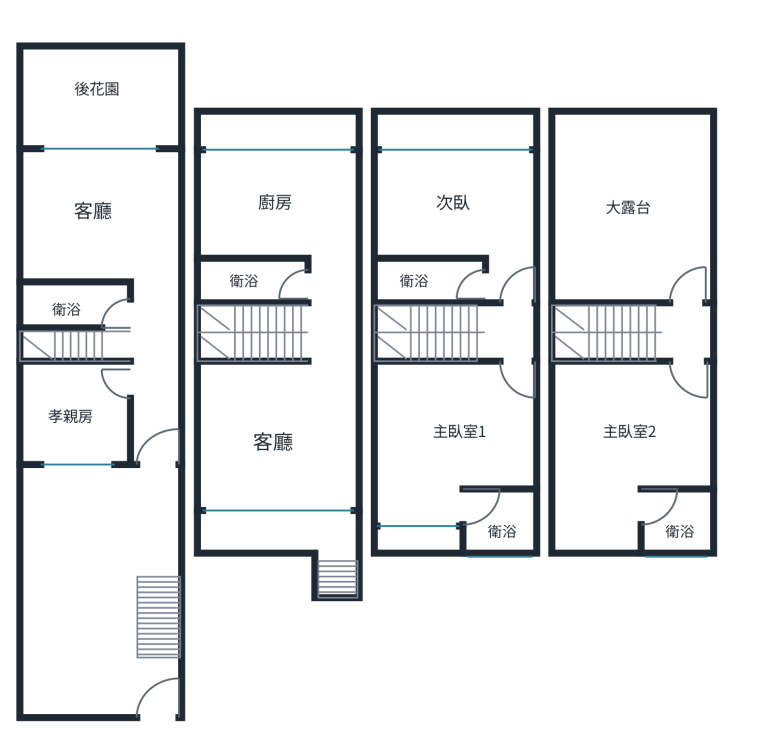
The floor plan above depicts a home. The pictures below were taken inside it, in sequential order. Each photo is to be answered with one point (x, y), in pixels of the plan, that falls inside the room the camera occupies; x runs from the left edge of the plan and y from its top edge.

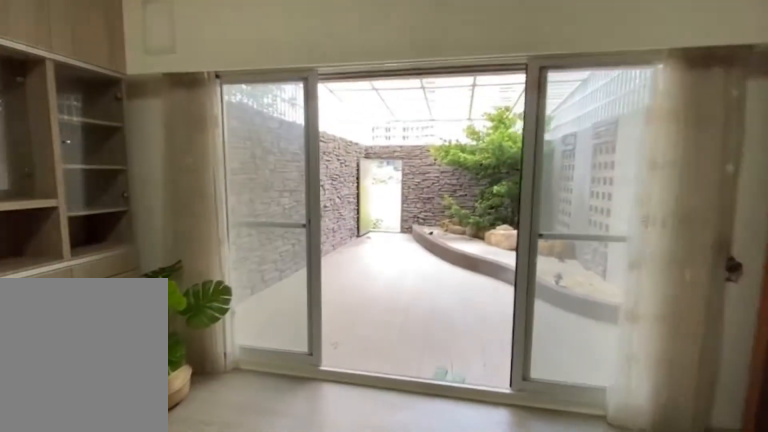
(94, 215)
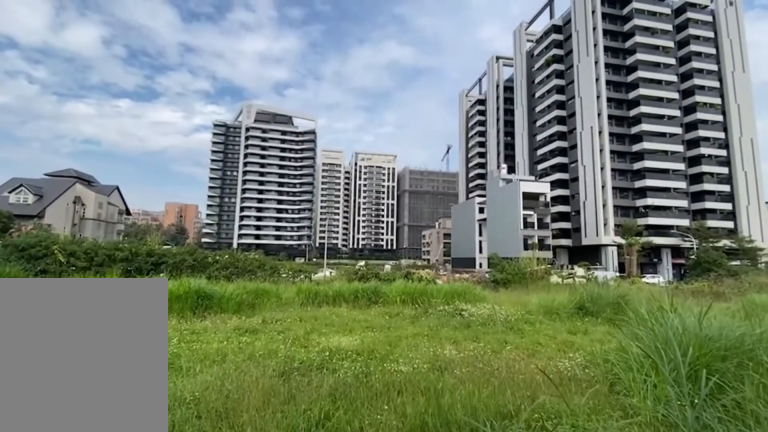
(80, 117)
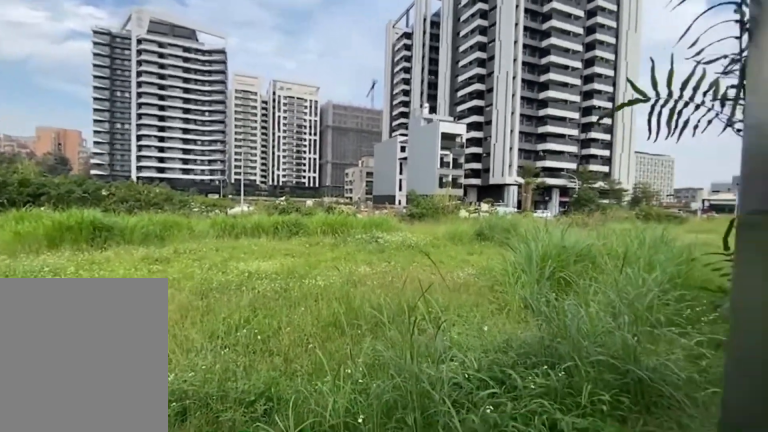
(81, 118)
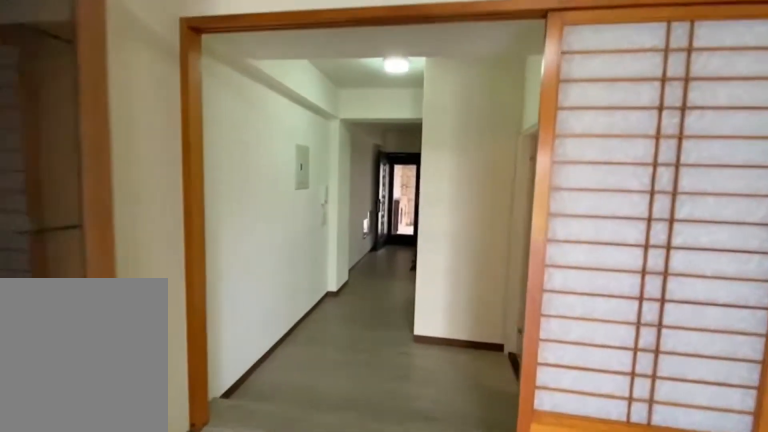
(81, 233)
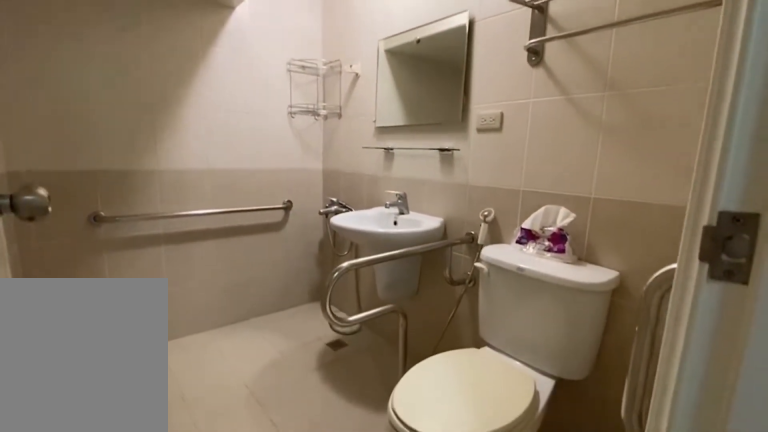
(82, 292)
